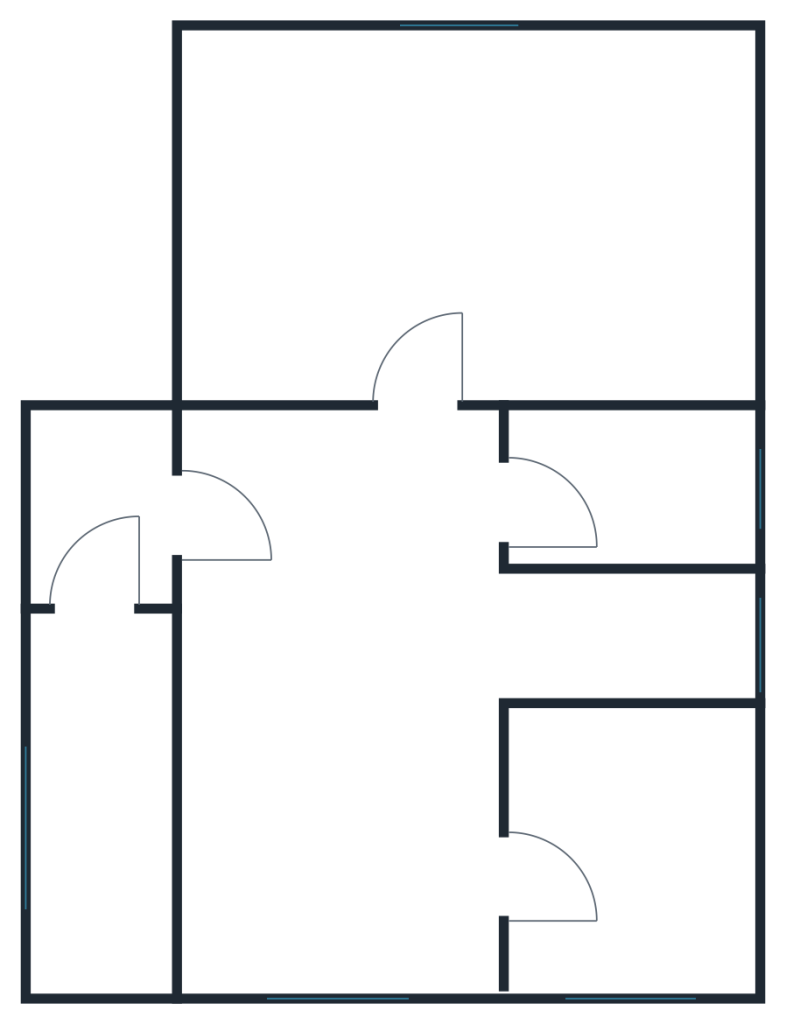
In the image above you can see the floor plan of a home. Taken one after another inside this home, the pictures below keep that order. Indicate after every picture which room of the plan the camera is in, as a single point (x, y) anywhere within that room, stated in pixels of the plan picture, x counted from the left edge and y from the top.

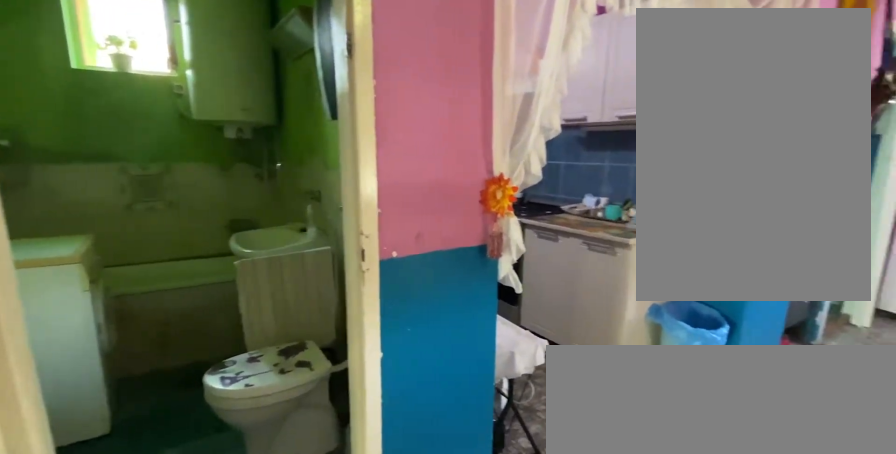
(349, 732)
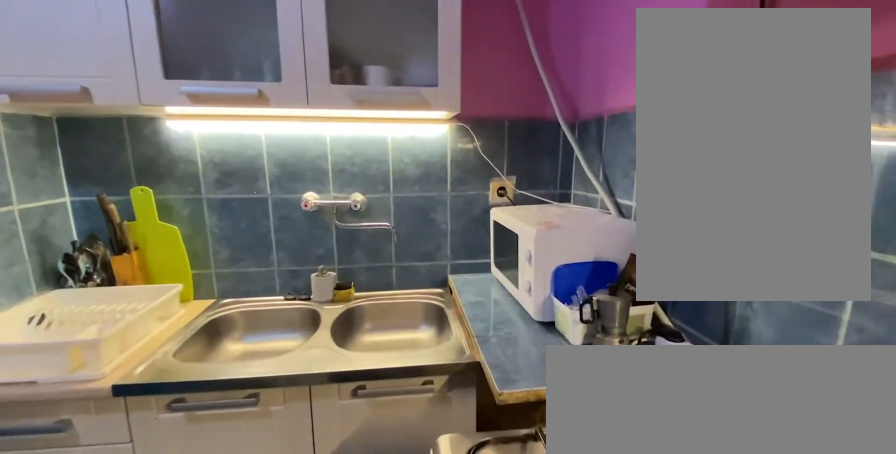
(628, 639)
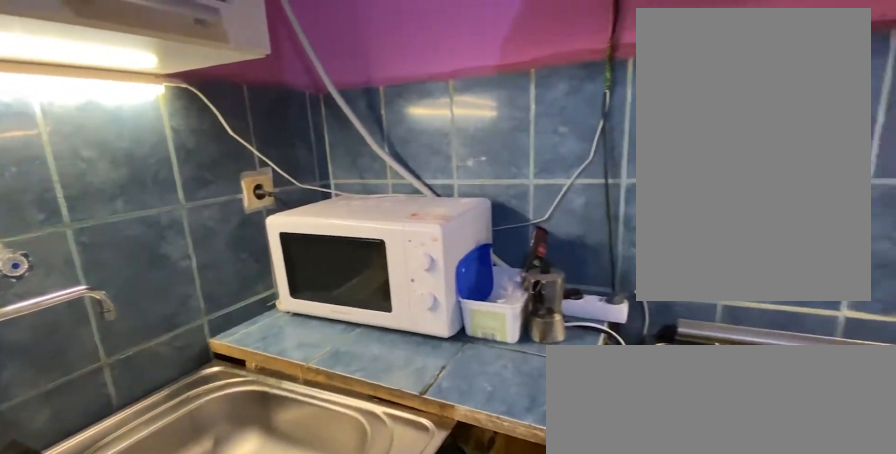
(627, 639)
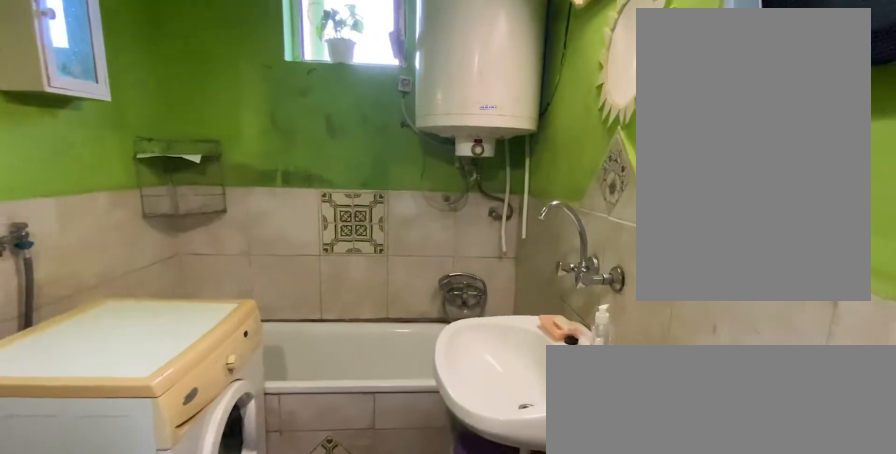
(628, 488)
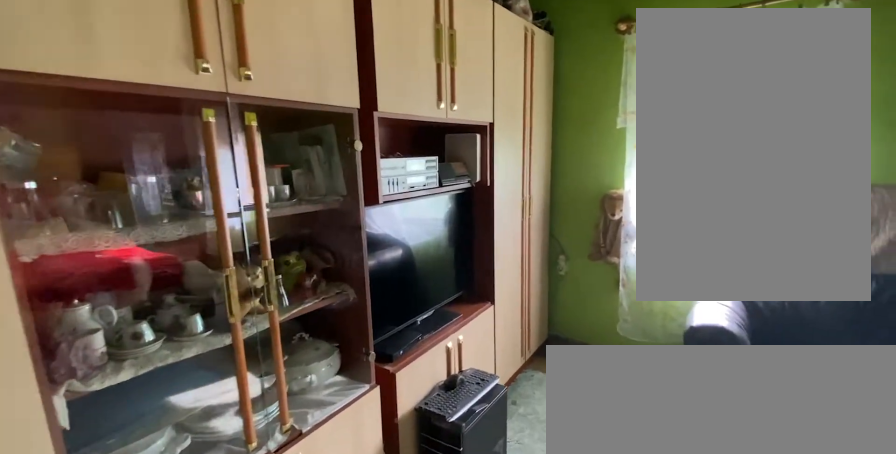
(467, 208)
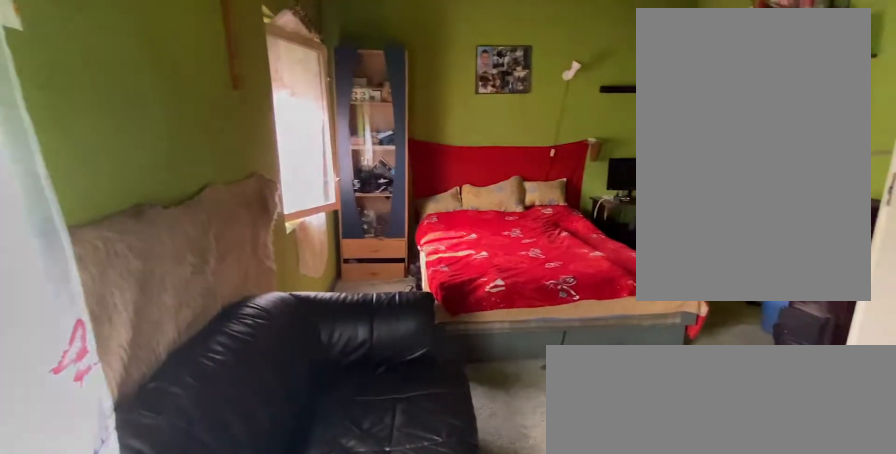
(468, 208)
